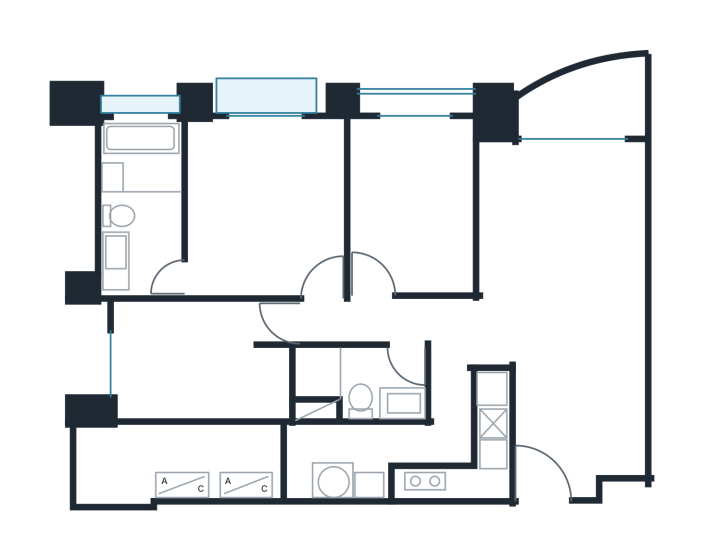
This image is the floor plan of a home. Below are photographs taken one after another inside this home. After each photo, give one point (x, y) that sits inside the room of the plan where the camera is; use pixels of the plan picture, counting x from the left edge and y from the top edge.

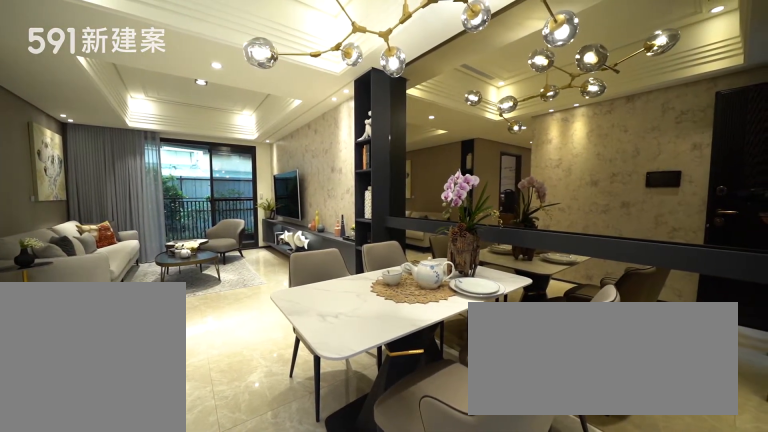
(583, 376)
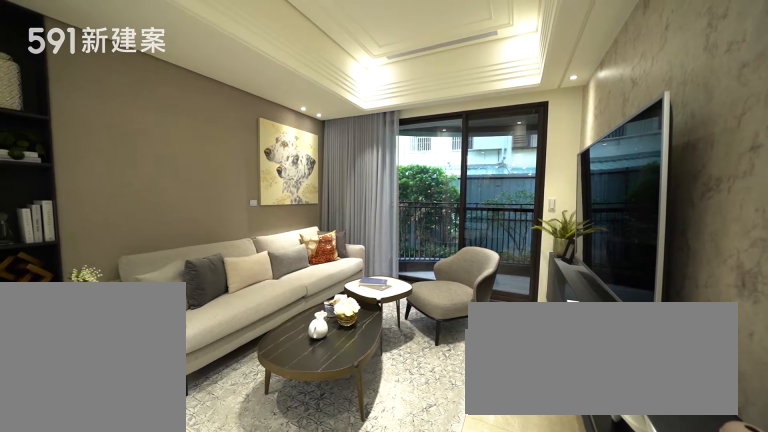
(564, 214)
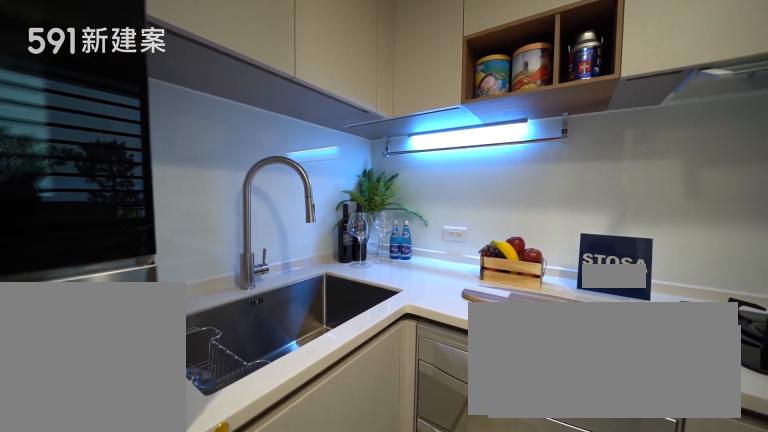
(446, 462)
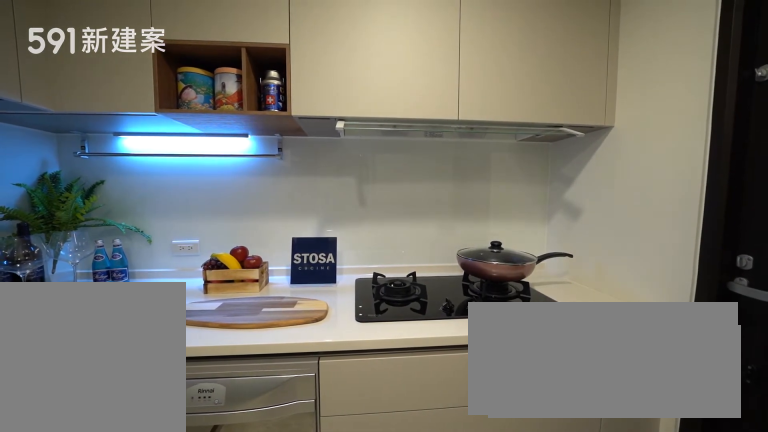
(446, 462)
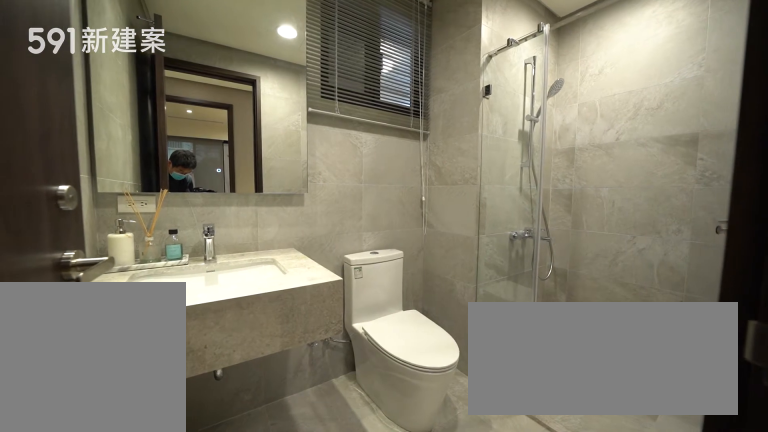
(360, 382)
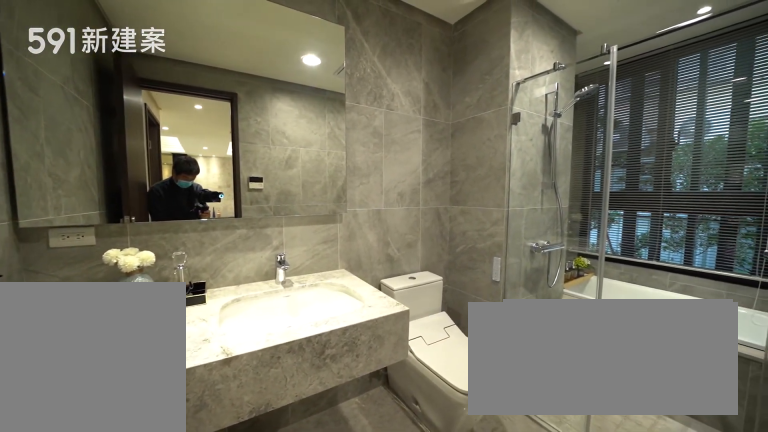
(143, 203)
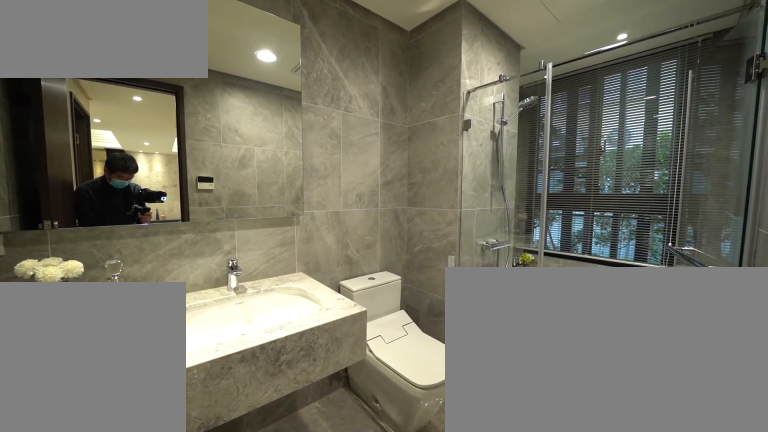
(143, 203)
